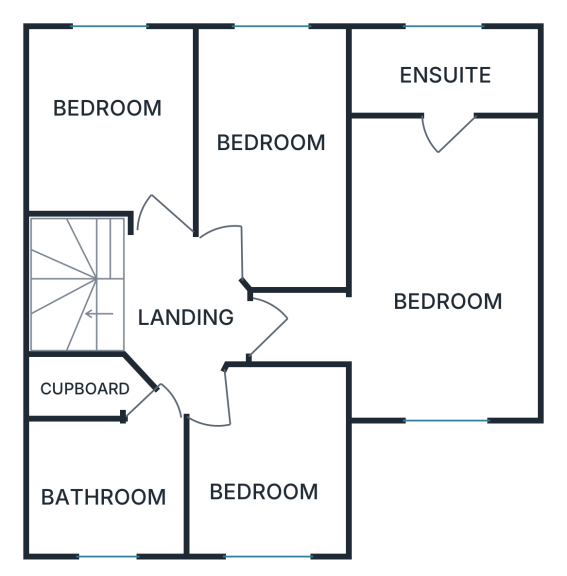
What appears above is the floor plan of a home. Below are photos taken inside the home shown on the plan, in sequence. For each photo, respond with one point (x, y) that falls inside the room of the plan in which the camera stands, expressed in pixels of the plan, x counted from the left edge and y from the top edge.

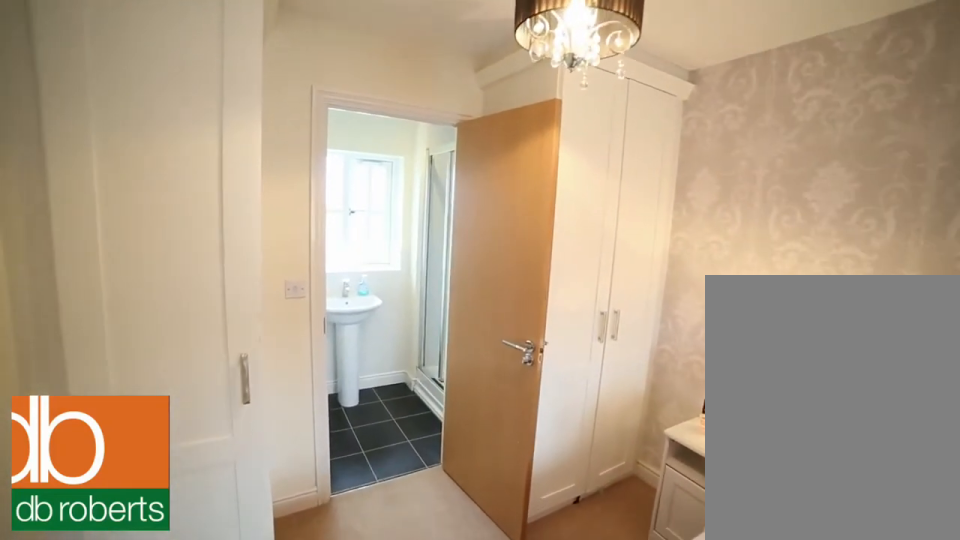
(406, 249)
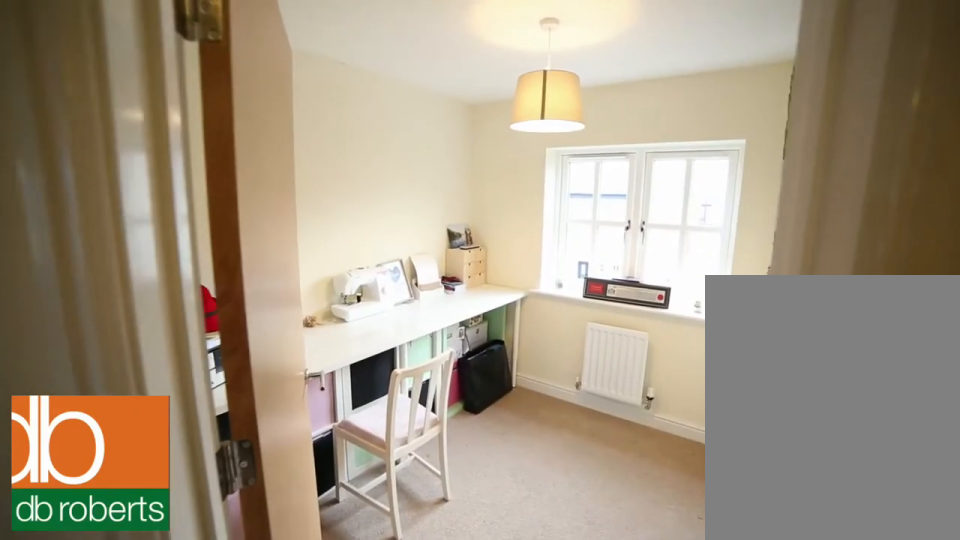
(272, 464)
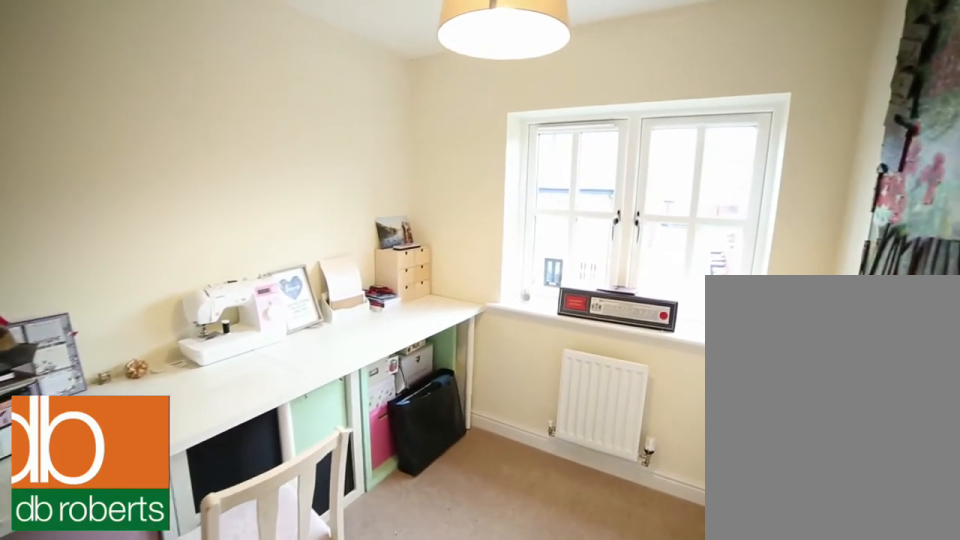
(272, 464)
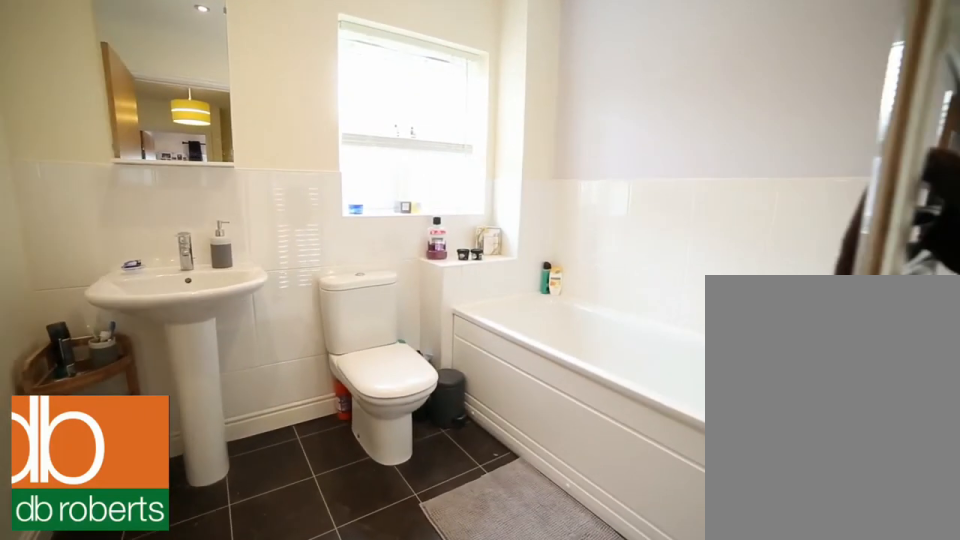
(109, 483)
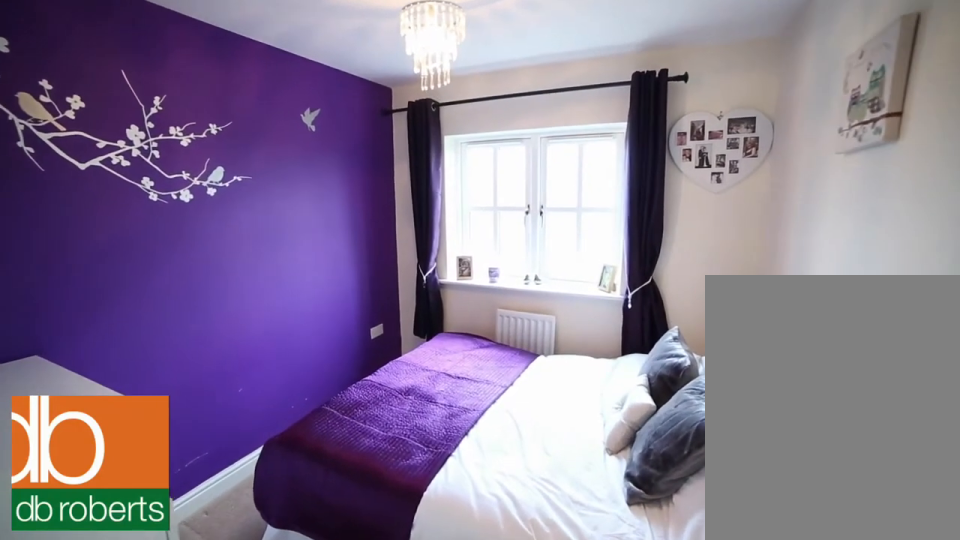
(114, 122)
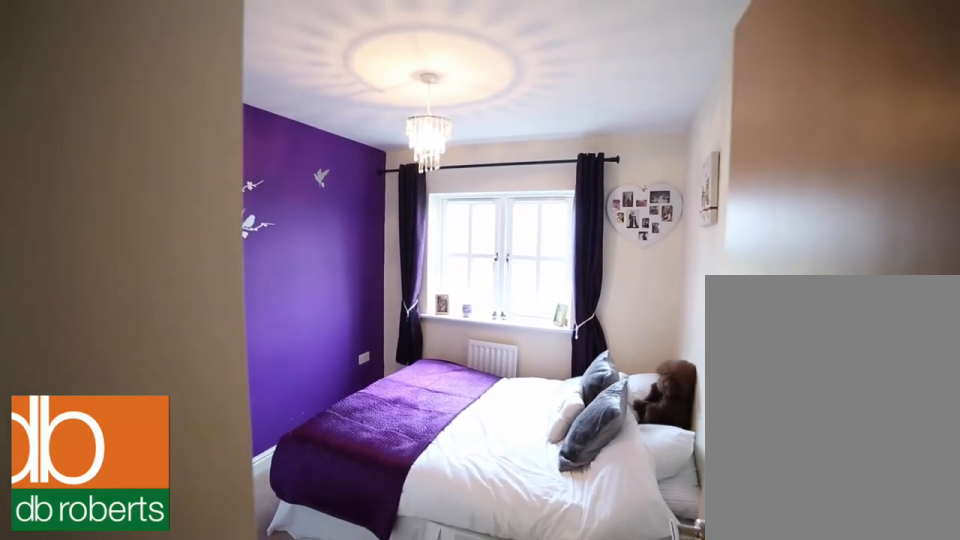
(114, 122)
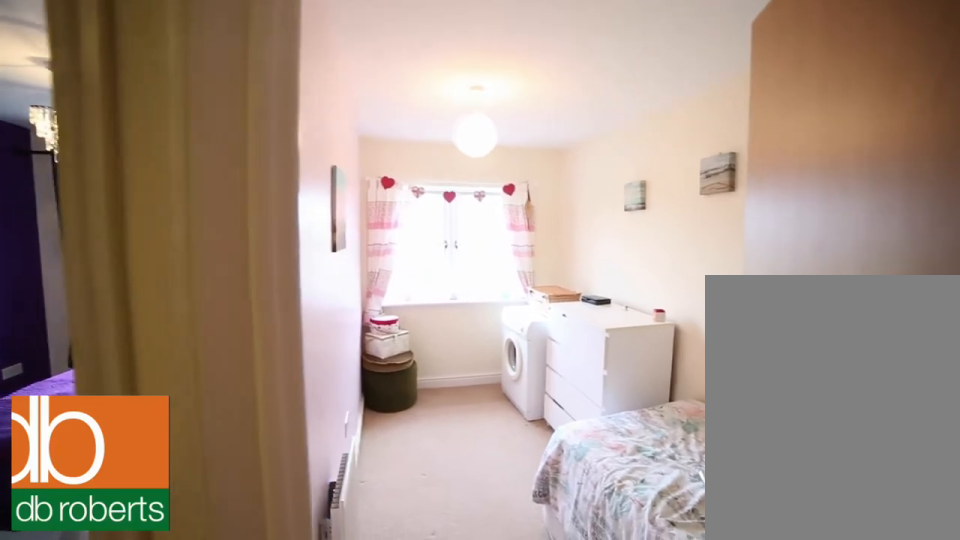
(276, 152)
